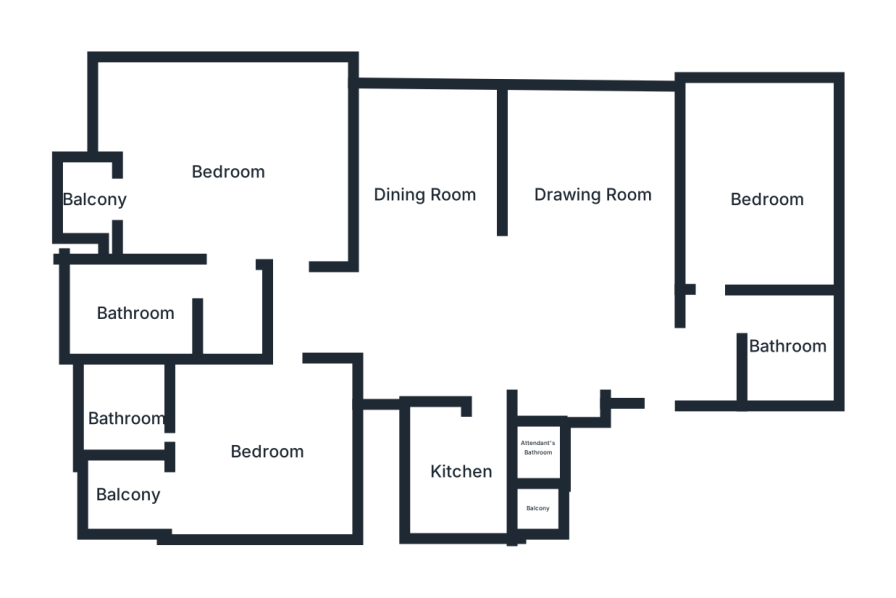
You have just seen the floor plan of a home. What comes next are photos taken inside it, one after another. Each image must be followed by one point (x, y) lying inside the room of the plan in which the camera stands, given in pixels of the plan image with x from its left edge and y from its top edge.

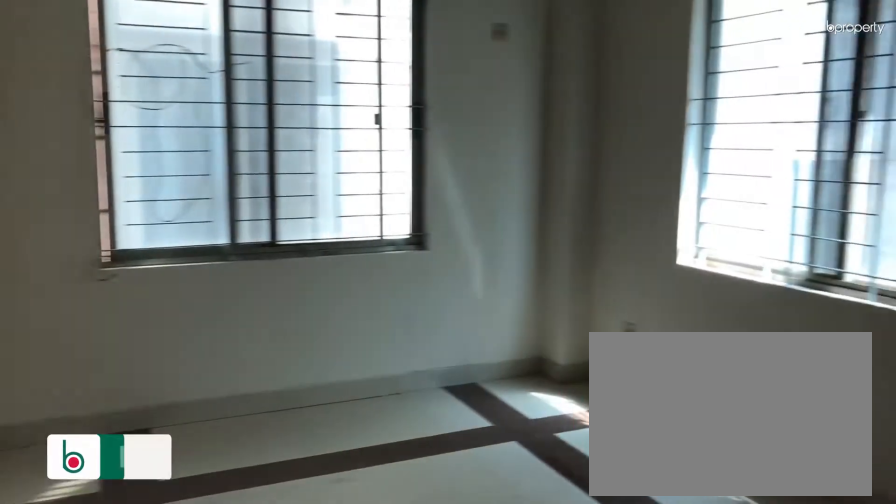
(767, 194)
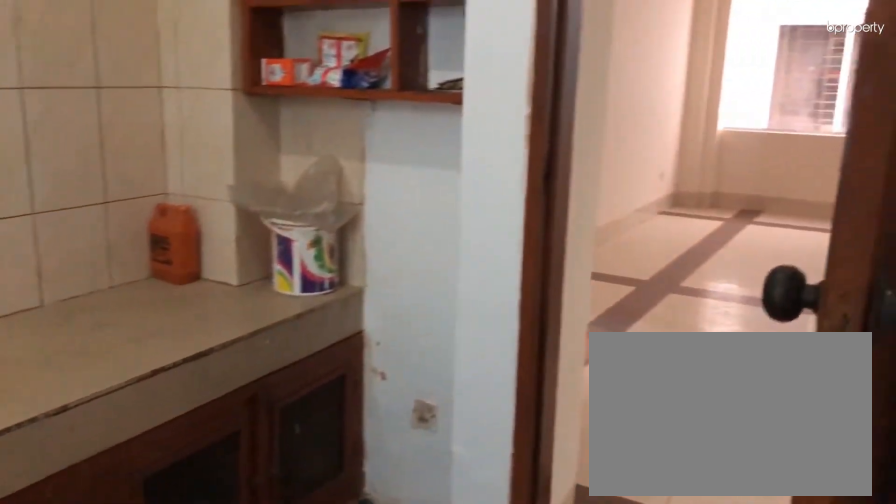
(464, 469)
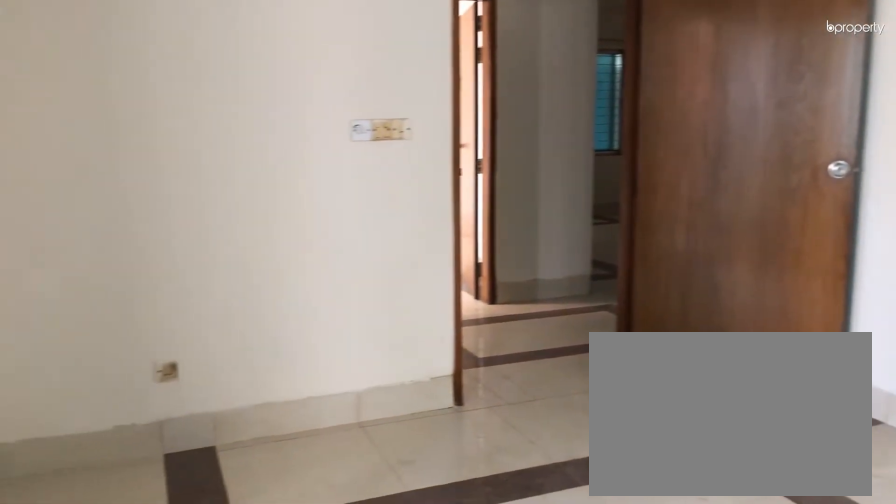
(265, 449)
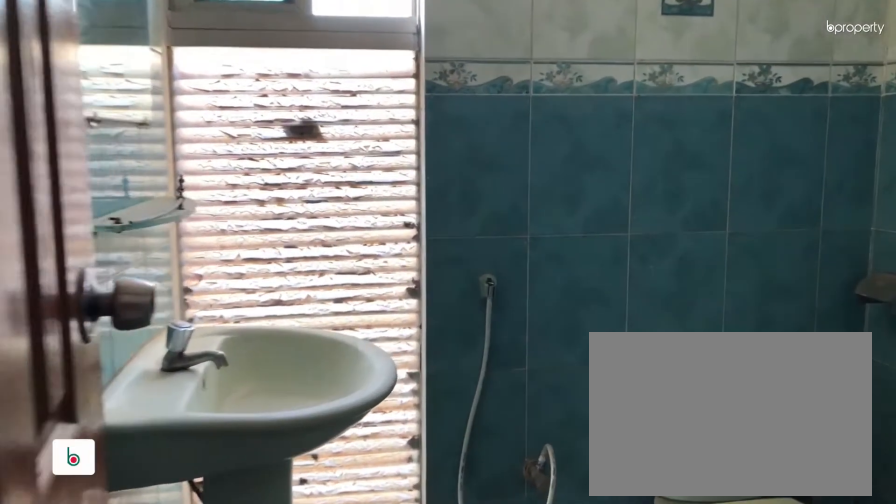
(128, 415)
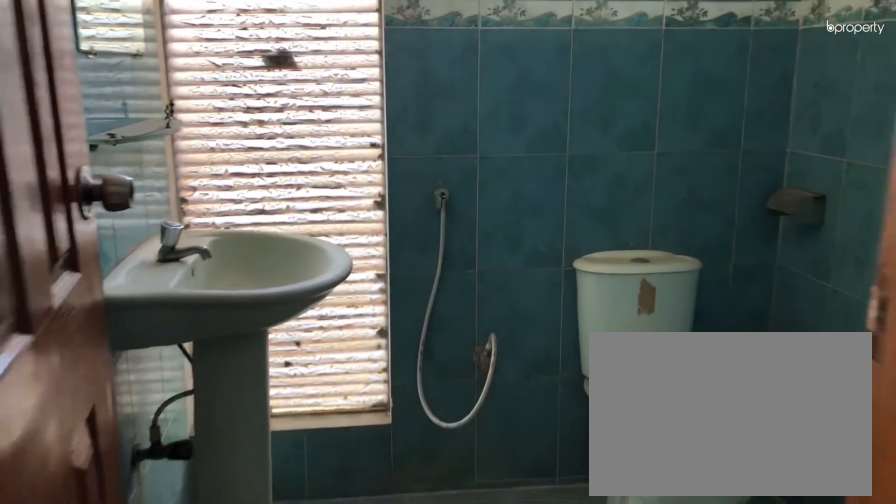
(128, 415)
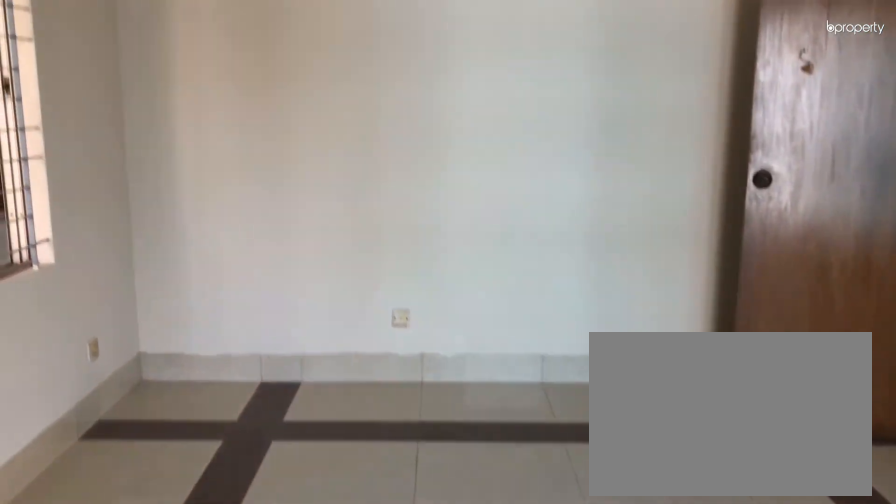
(228, 166)
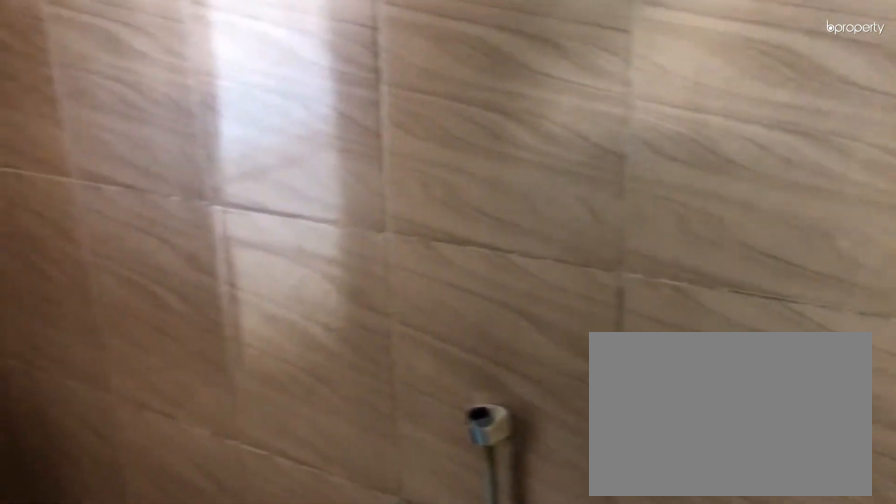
(136, 310)
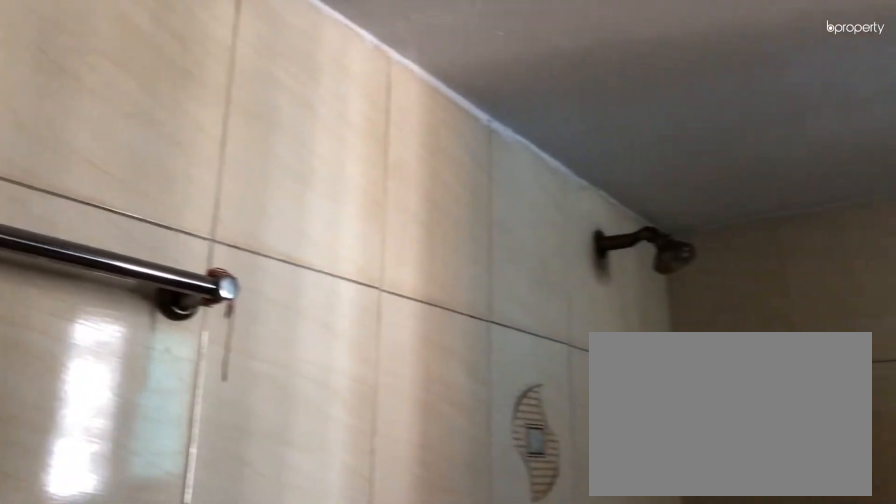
(136, 310)
